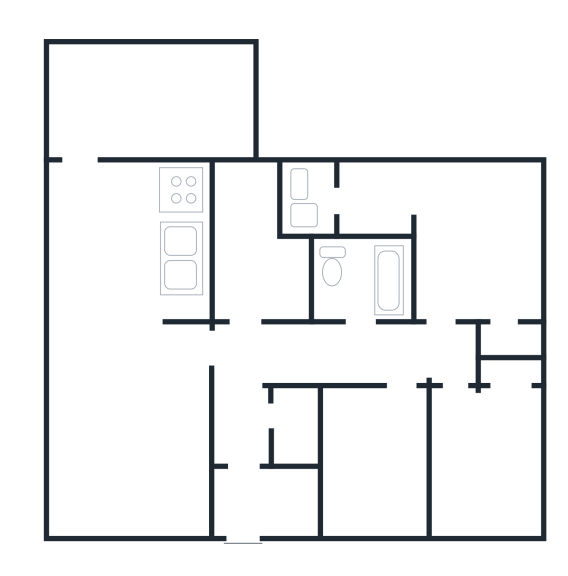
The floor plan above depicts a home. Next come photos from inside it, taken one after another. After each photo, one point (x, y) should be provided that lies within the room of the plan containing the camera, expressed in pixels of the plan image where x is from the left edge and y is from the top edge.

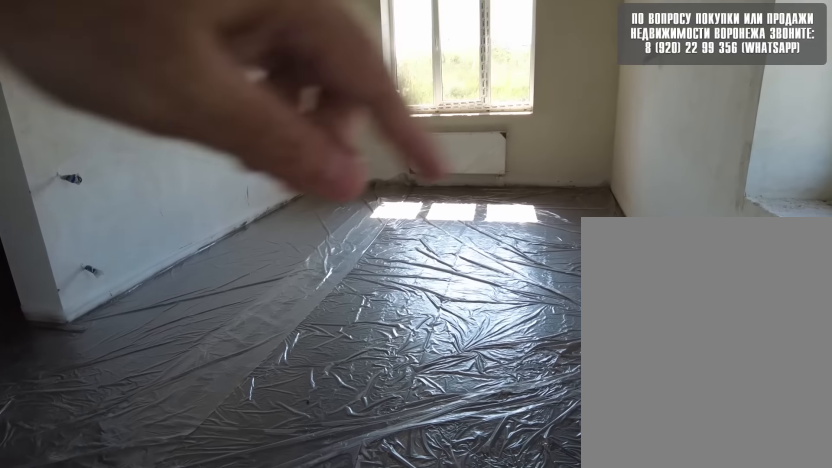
(121, 322)
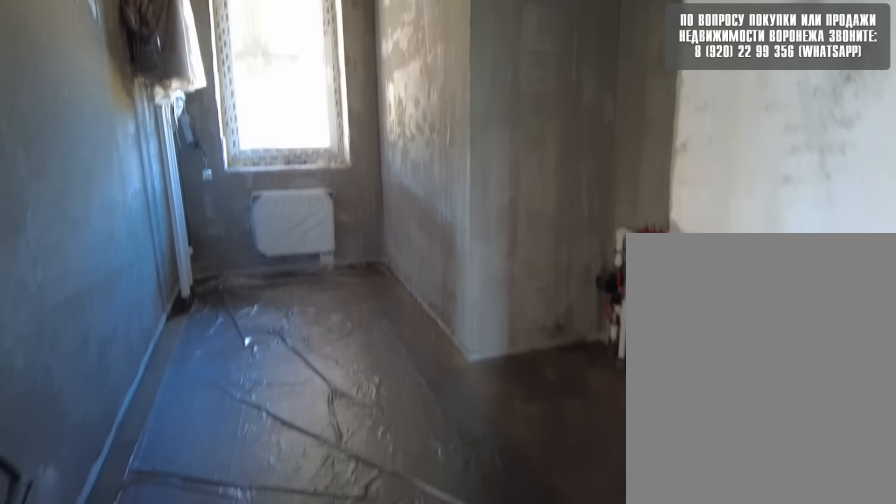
(267, 282)
